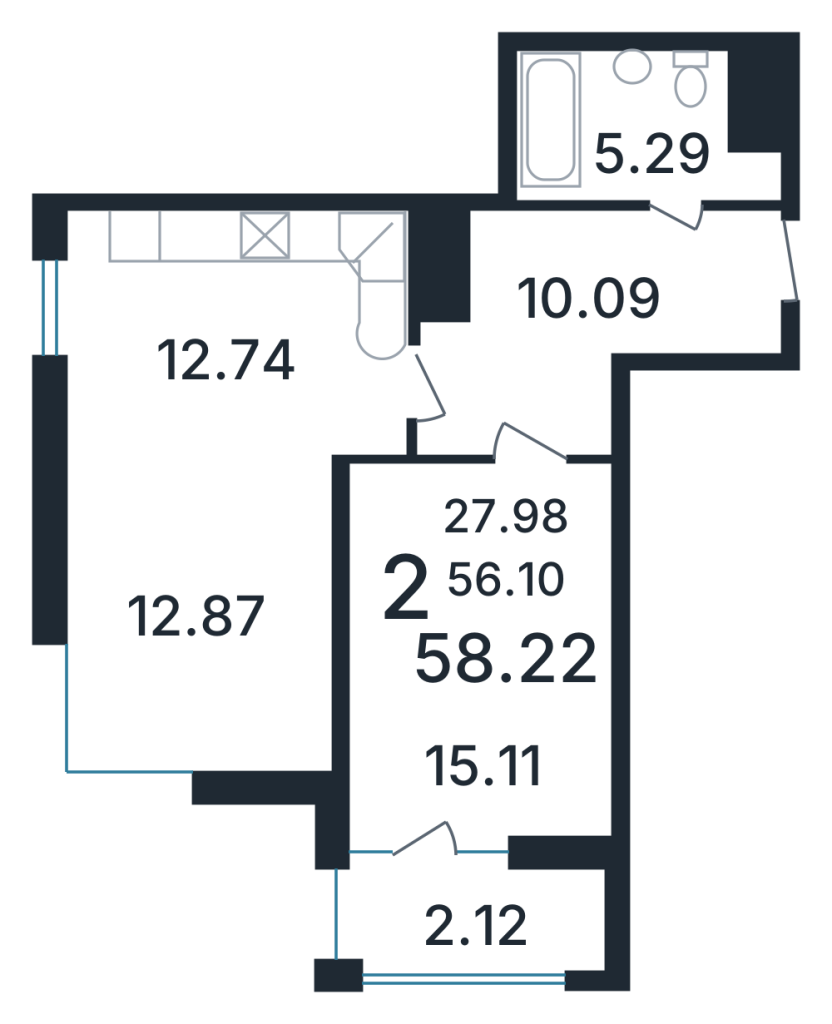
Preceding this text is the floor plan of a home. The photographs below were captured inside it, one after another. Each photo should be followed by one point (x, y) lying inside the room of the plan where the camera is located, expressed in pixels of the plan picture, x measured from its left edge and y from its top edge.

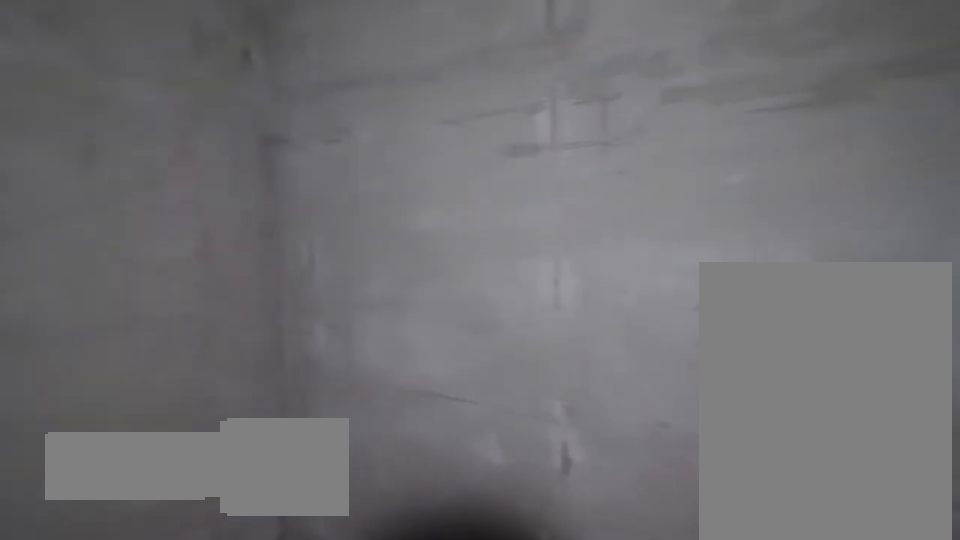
(631, 129)
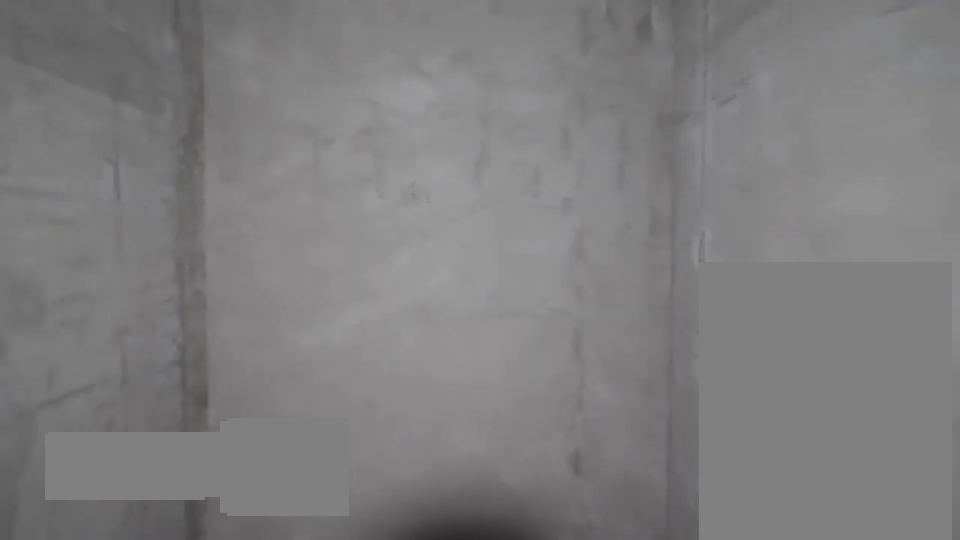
(631, 129)
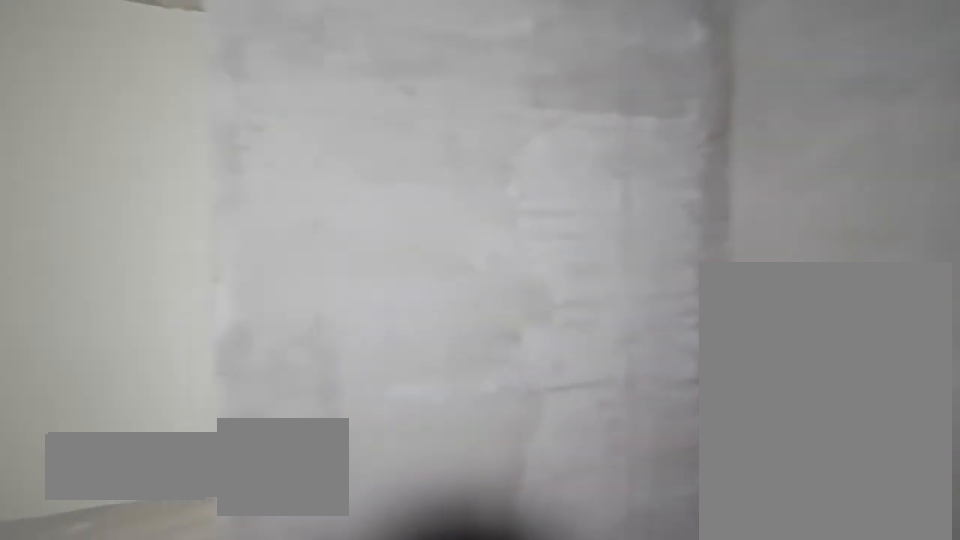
(631, 129)
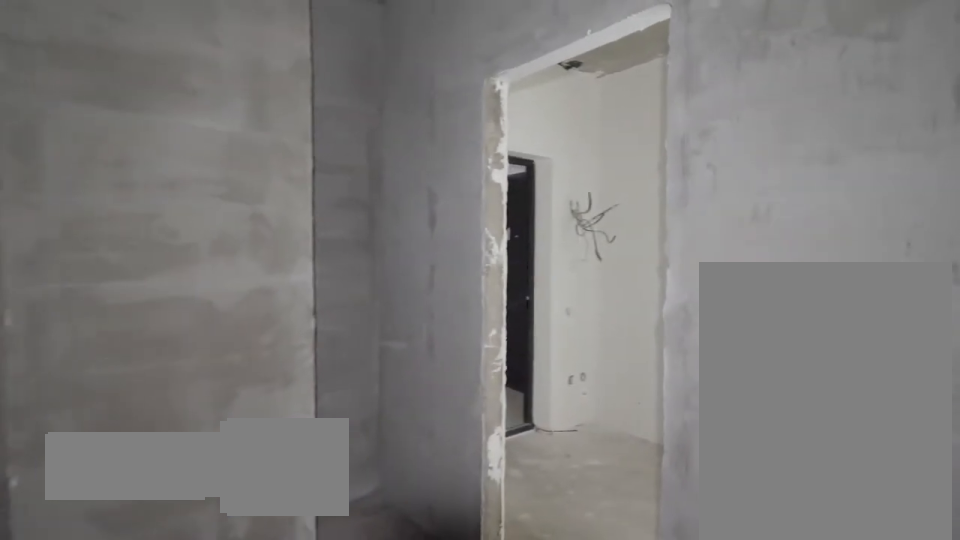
(631, 129)
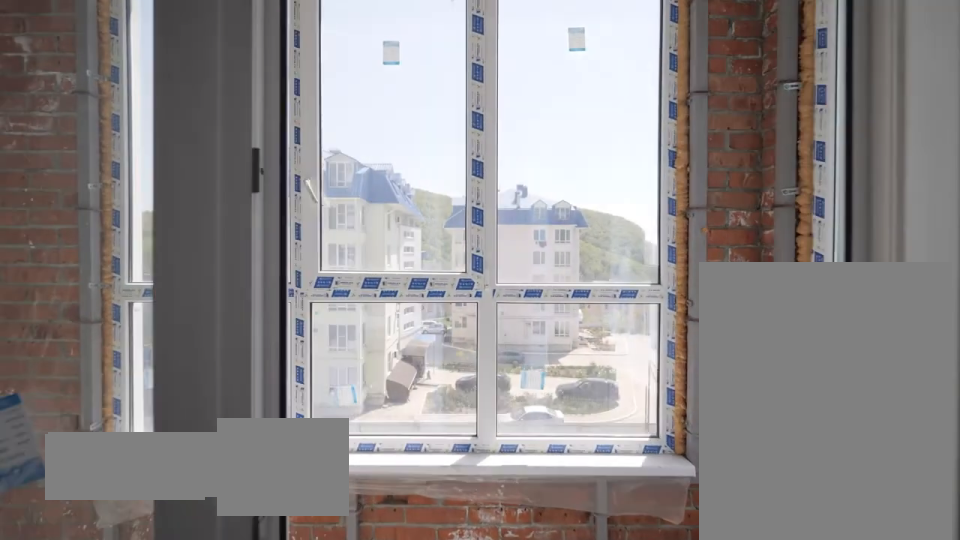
(474, 921)
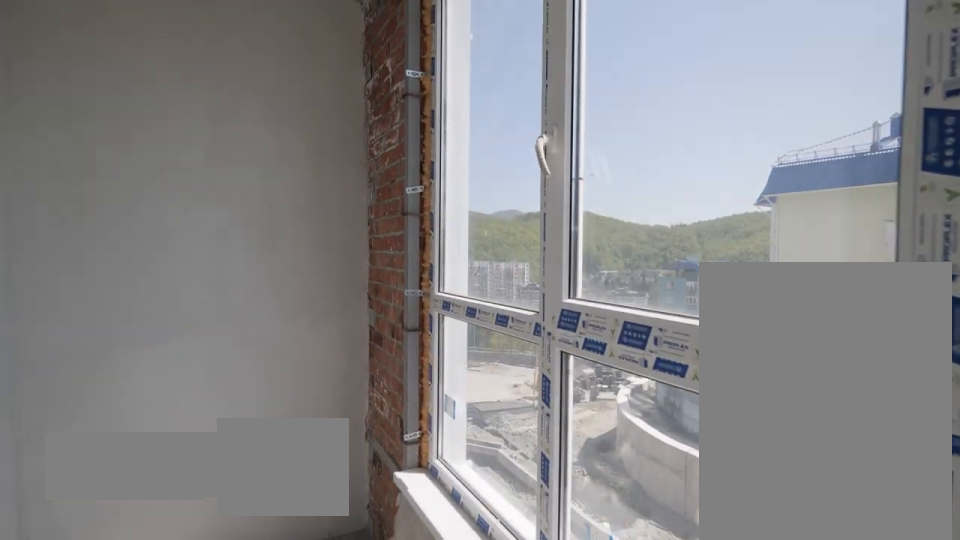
(474, 921)
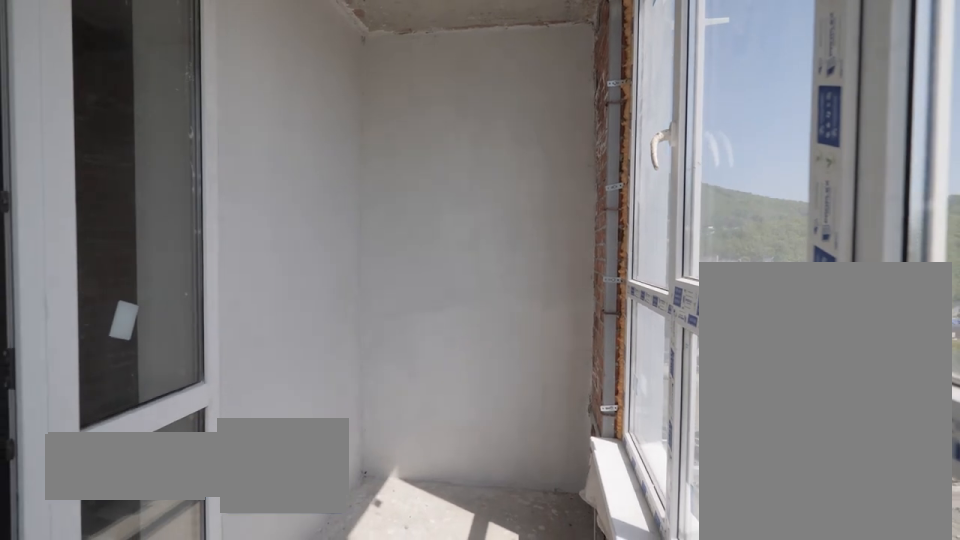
(474, 921)
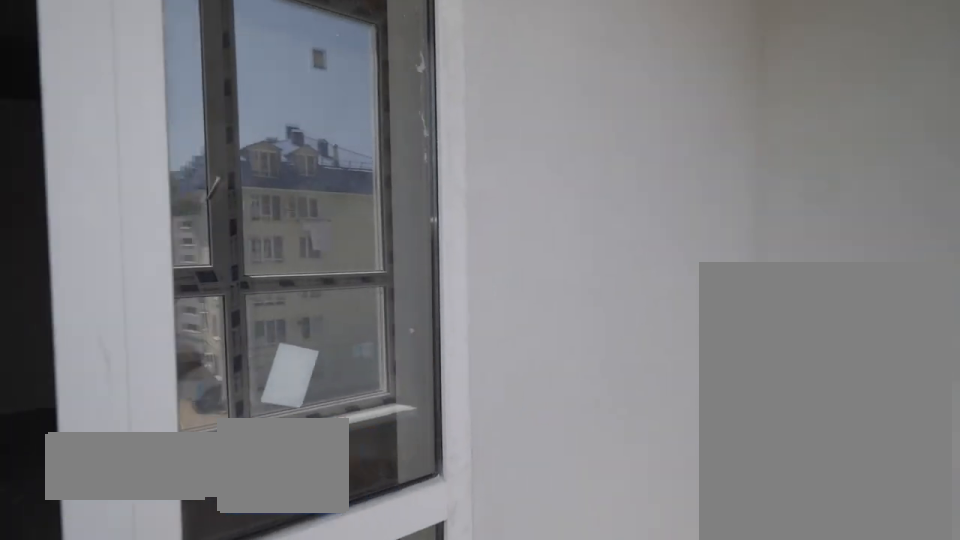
(474, 921)
